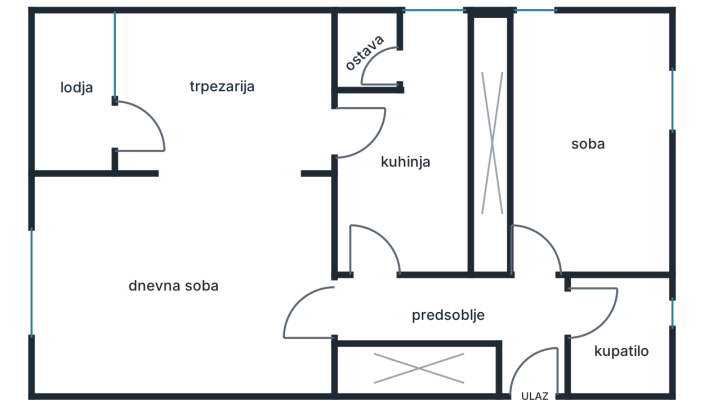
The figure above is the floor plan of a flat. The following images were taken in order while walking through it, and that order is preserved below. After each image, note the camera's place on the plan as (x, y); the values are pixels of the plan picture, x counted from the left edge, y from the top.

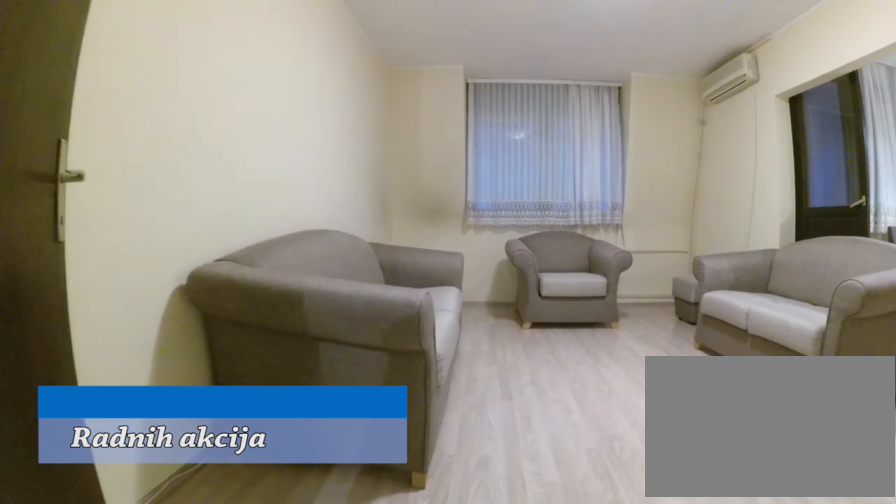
(346, 311)
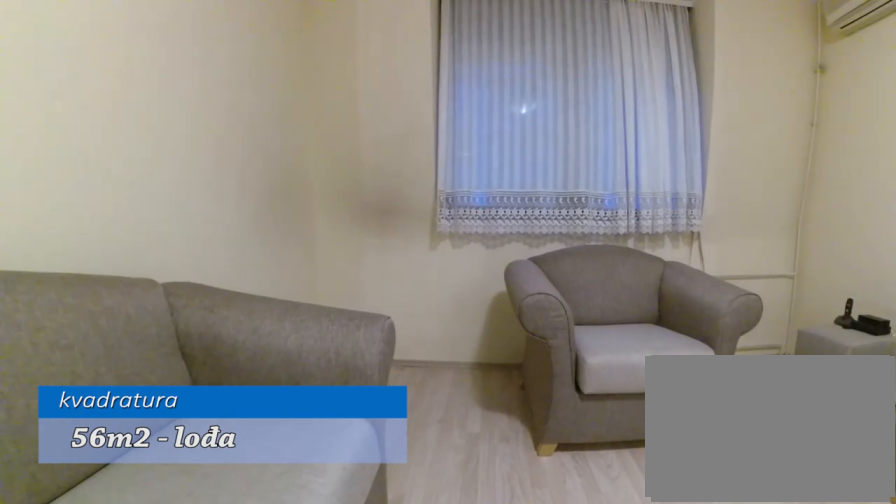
(217, 309)
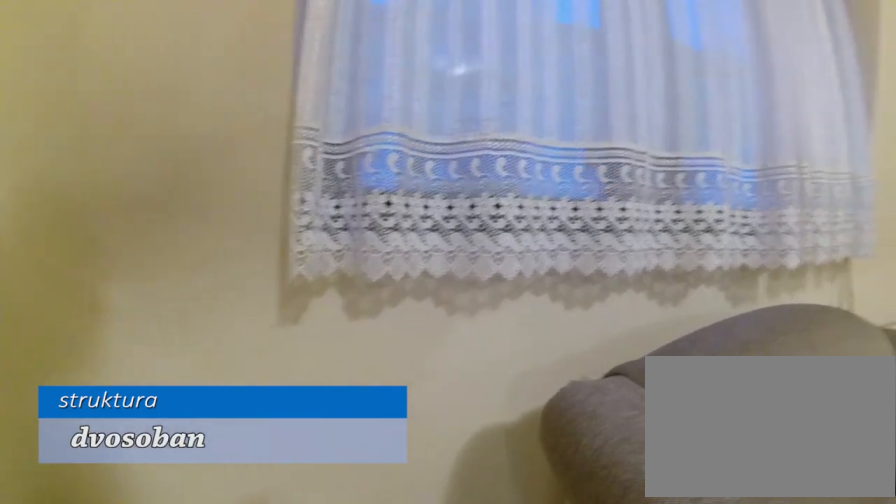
(89, 311)
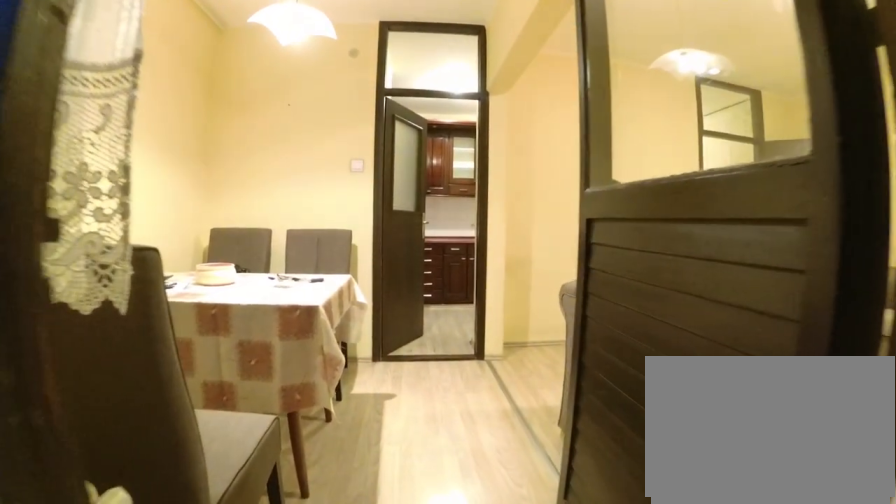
(94, 129)
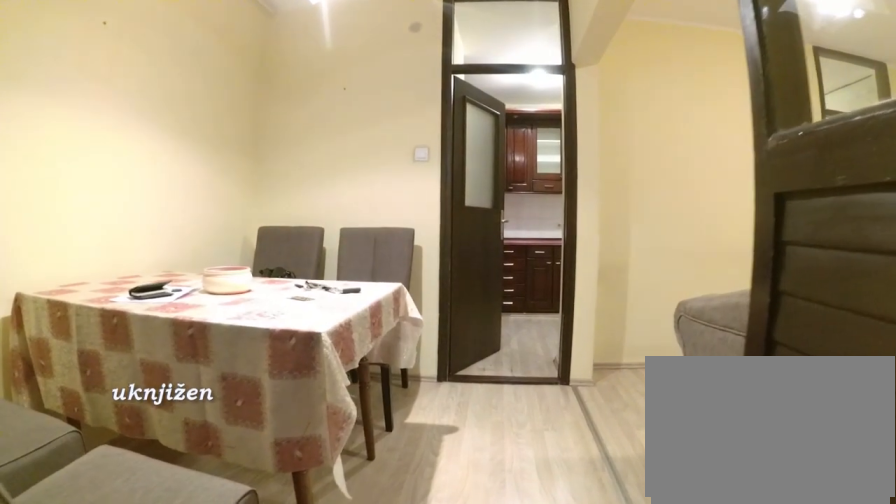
(131, 129)
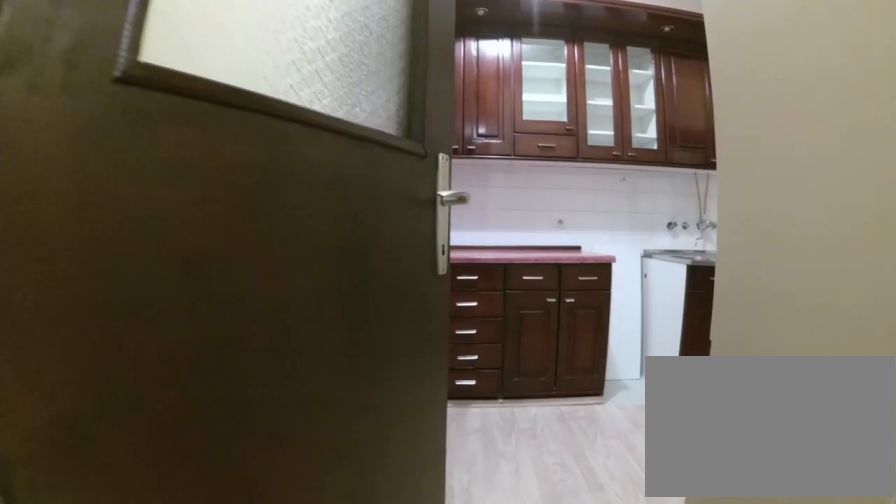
(301, 129)
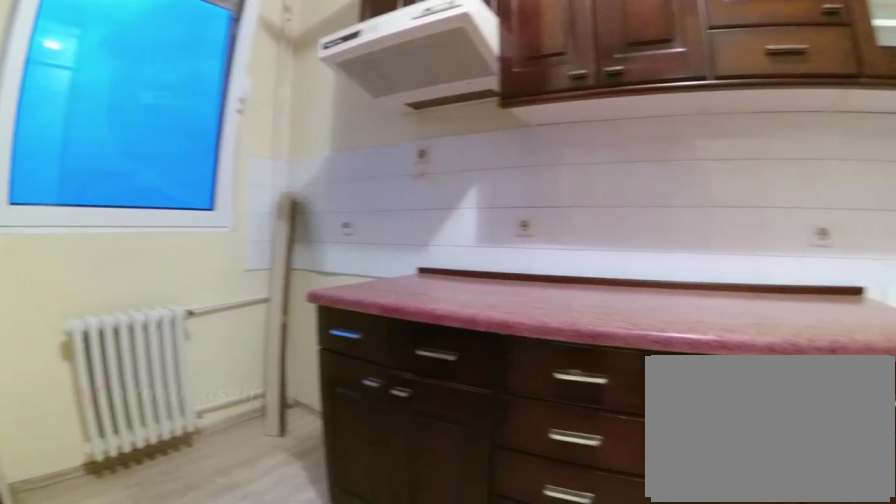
(413, 136)
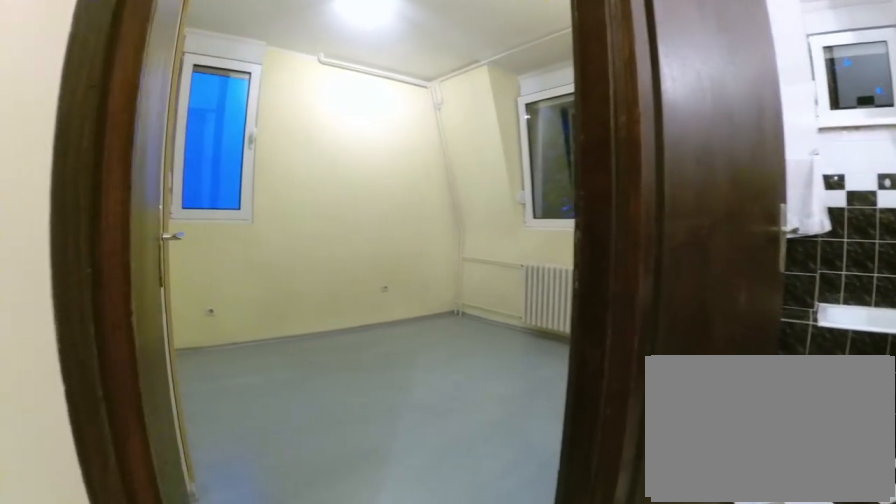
(492, 309)
